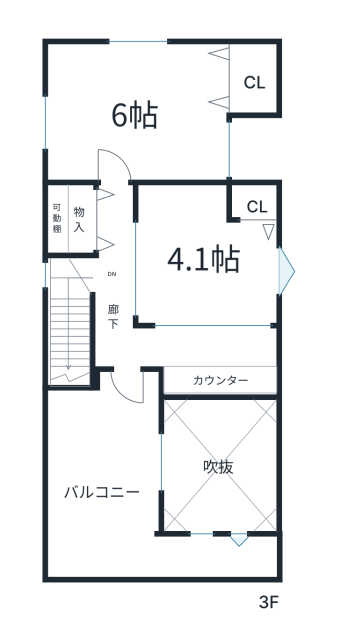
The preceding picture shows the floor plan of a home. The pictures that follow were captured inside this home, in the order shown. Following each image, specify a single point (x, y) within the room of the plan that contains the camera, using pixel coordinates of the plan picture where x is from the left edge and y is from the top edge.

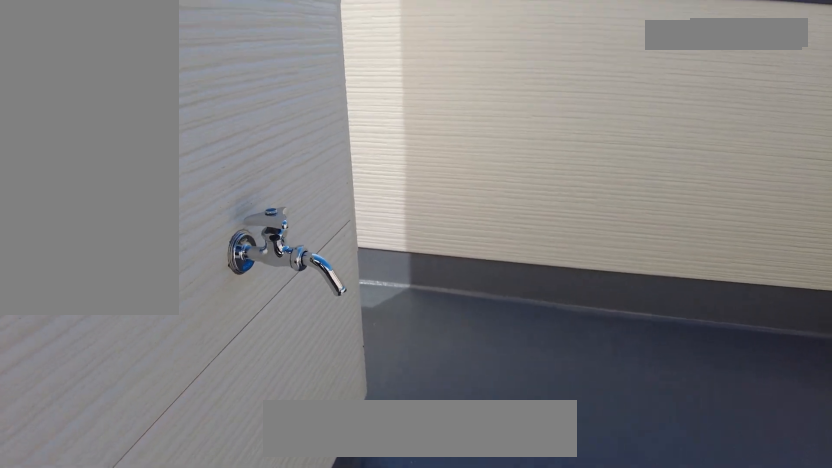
(96, 459)
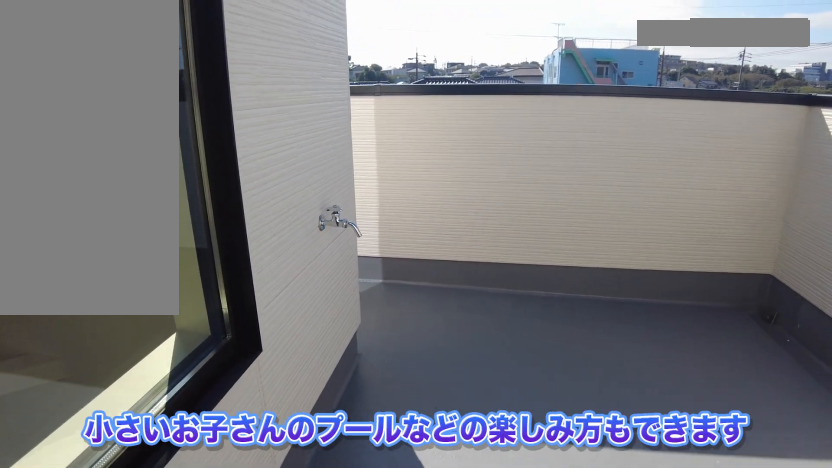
(99, 461)
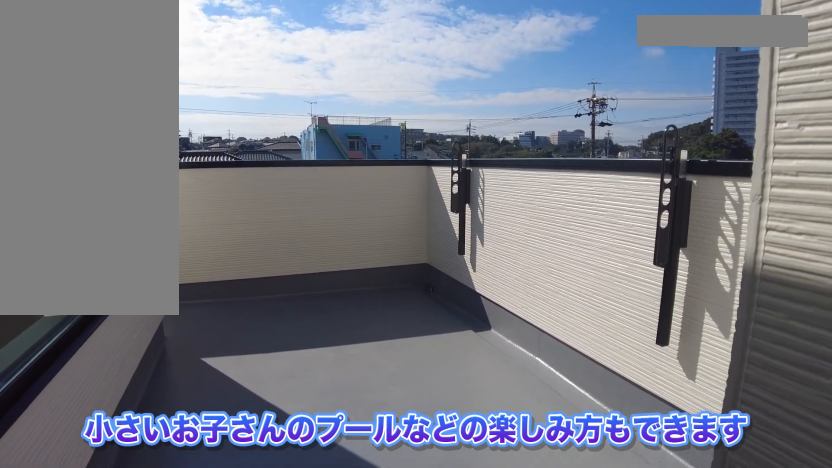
(99, 461)
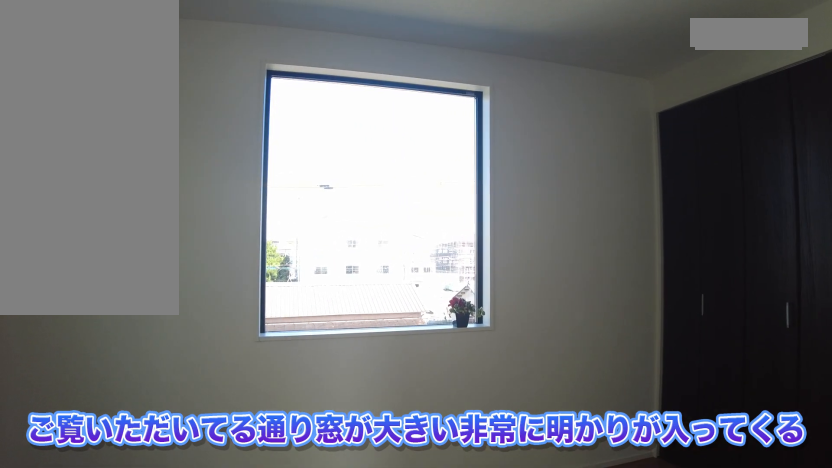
(110, 110)
